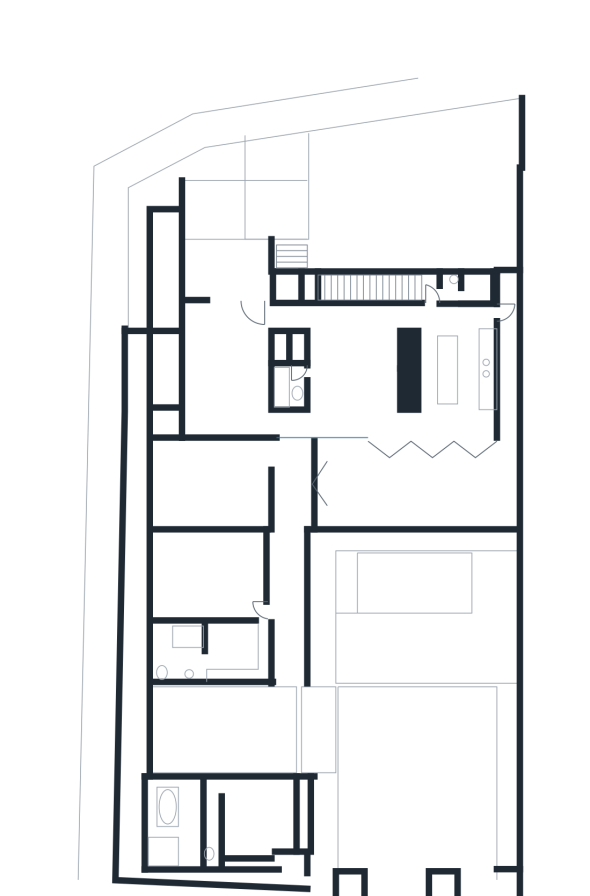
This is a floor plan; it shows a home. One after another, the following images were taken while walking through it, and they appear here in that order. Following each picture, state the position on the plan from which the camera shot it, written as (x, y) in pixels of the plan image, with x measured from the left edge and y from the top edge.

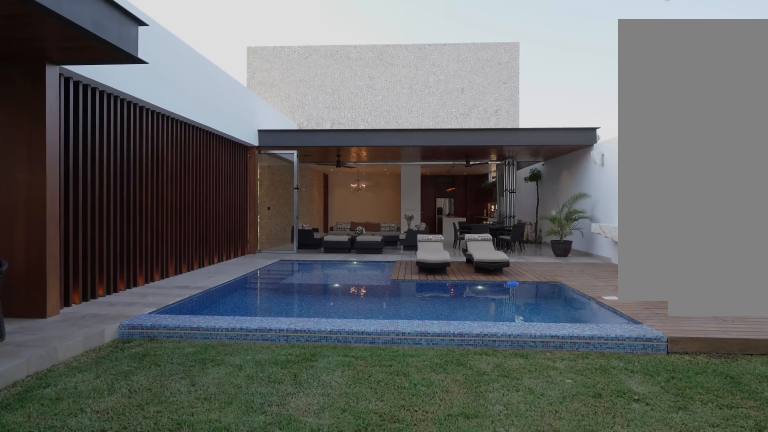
(408, 768)
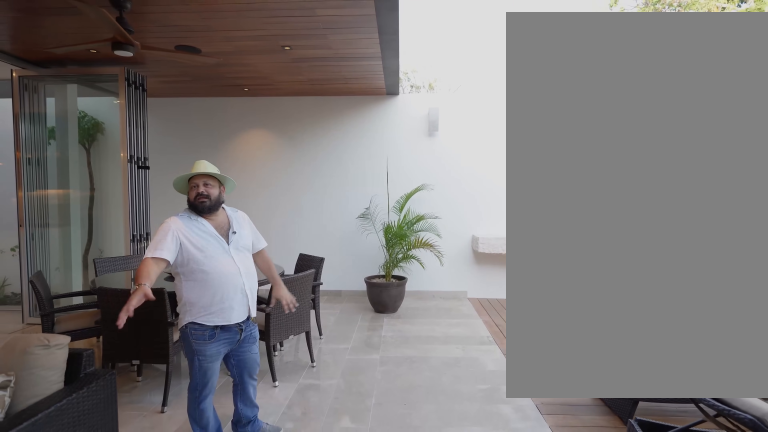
(408, 524)
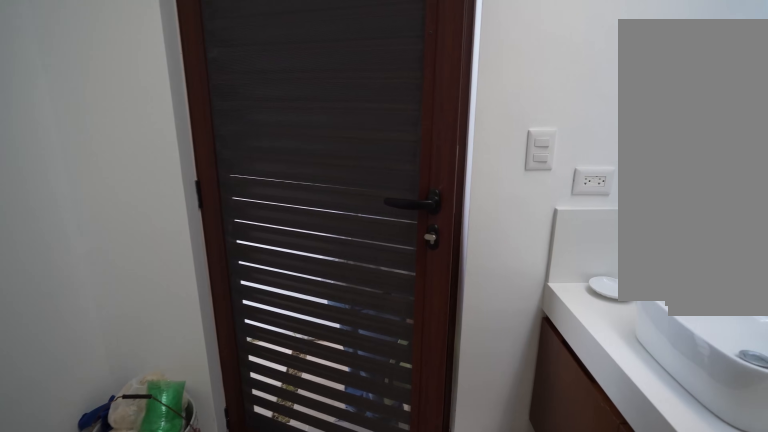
(462, 881)
